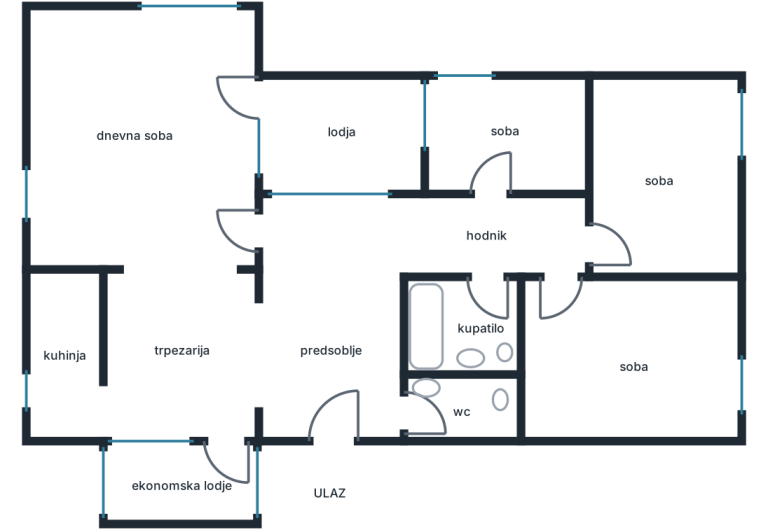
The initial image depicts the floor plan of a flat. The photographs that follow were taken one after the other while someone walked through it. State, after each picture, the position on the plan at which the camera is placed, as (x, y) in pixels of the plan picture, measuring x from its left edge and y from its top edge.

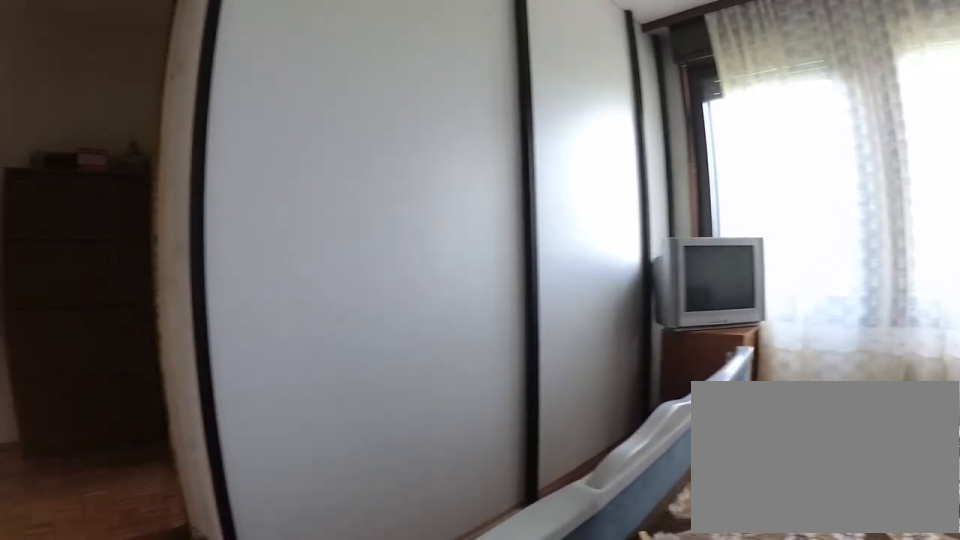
(533, 397)
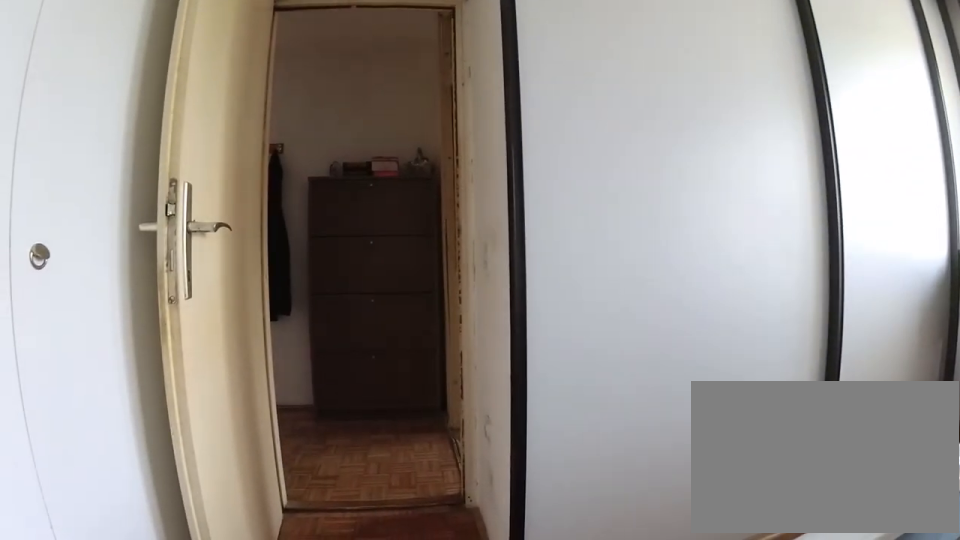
(550, 404)
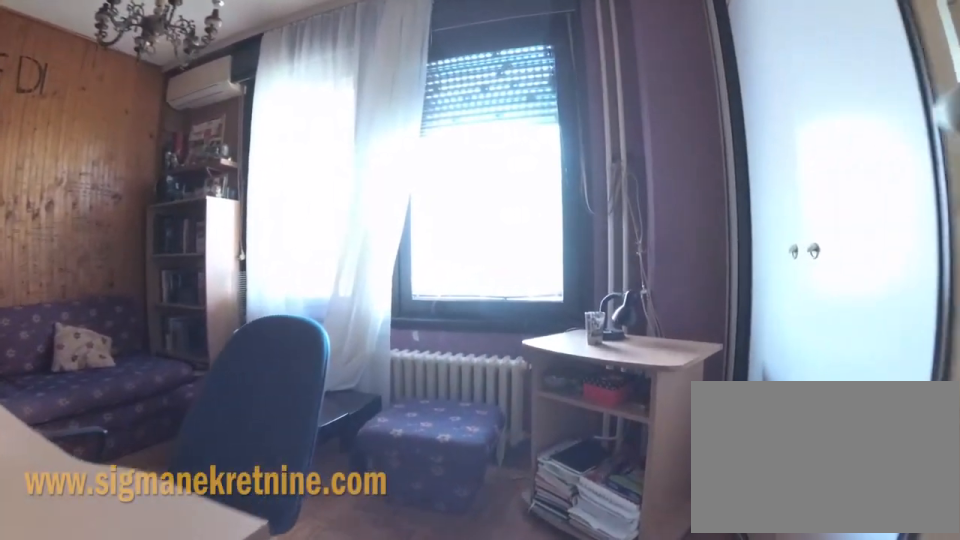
(601, 254)
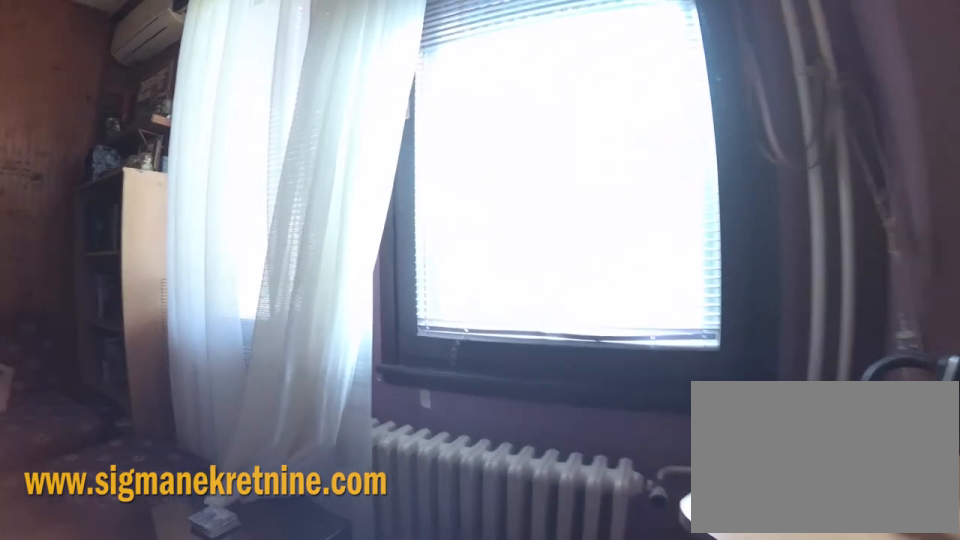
(661, 247)
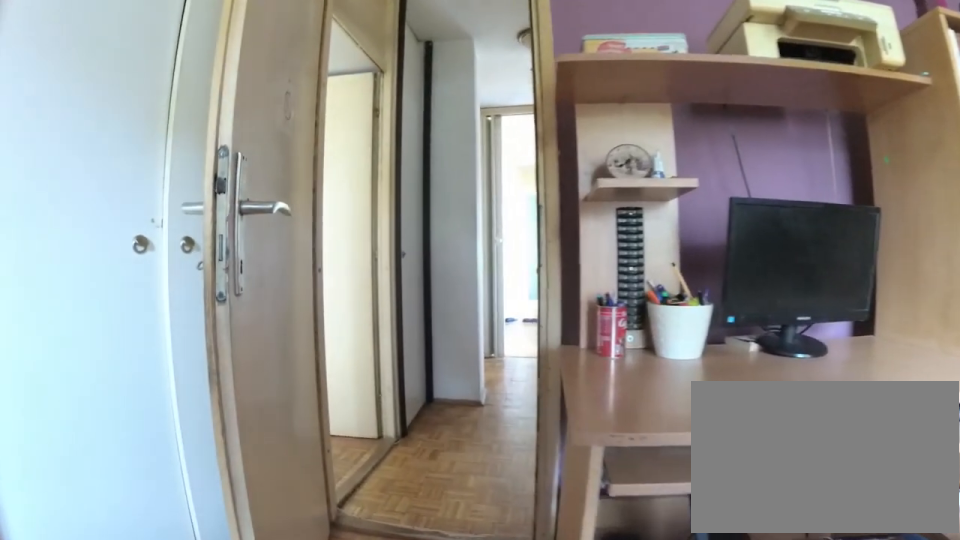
(696, 240)
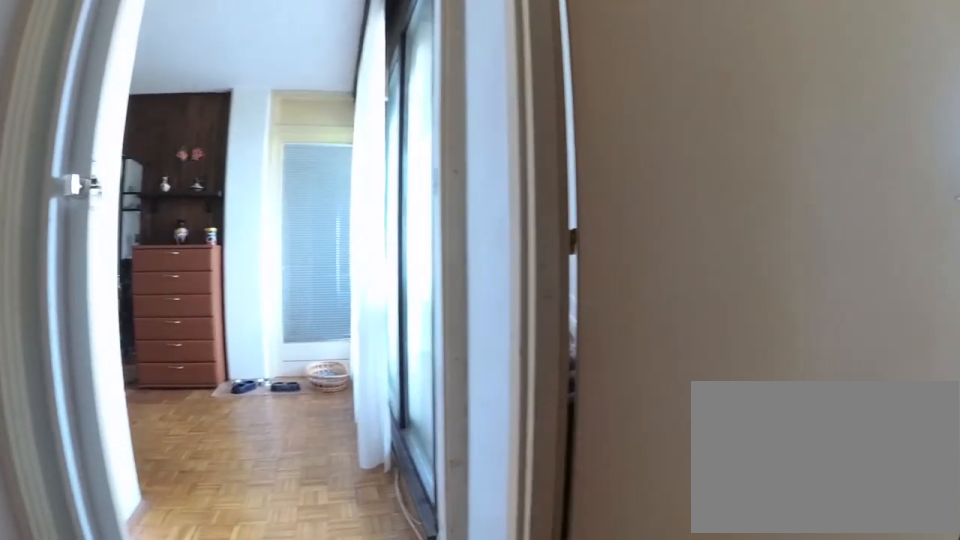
(525, 239)
